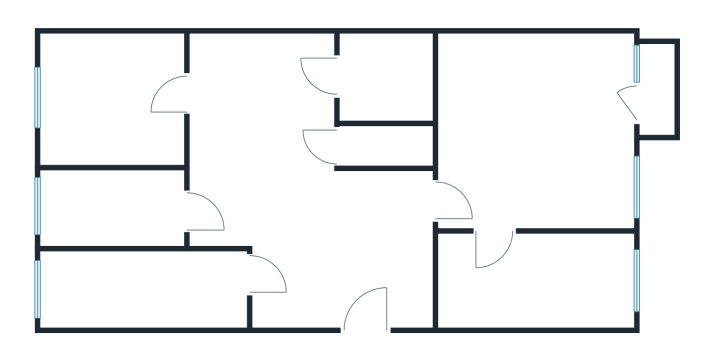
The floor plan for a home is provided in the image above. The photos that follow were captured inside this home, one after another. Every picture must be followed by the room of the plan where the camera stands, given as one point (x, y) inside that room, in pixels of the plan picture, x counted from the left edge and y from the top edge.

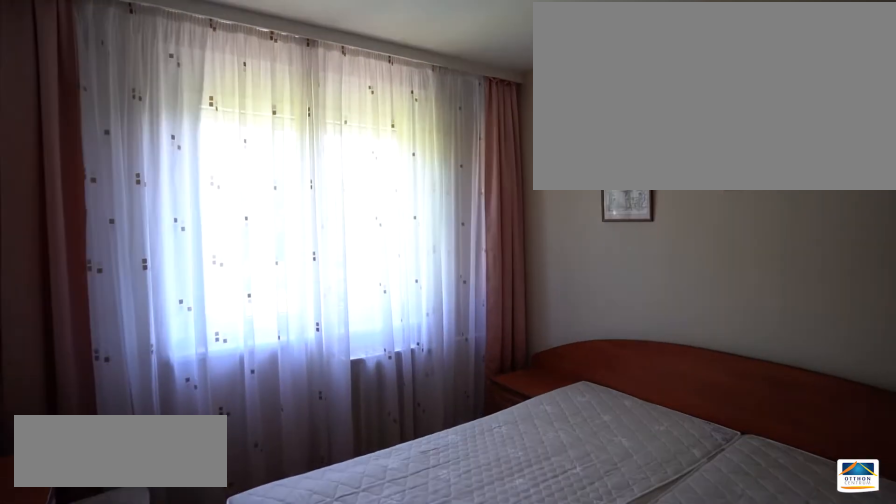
(102, 109)
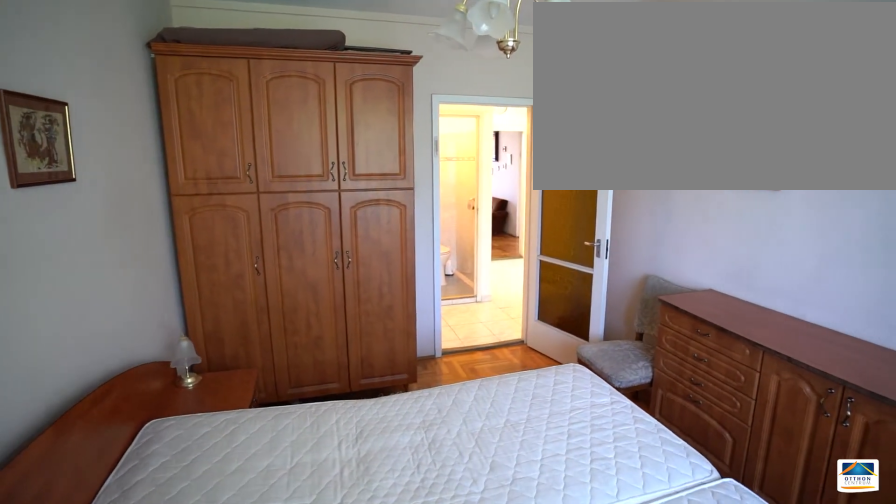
(103, 109)
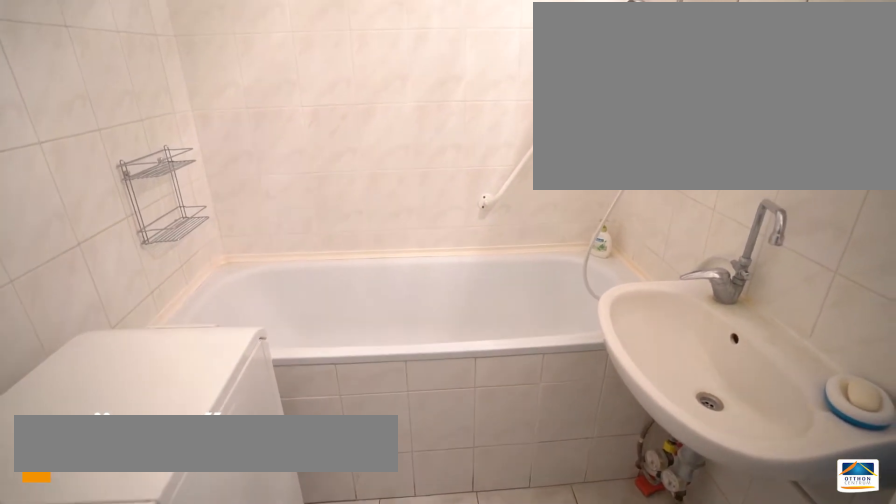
(382, 80)
